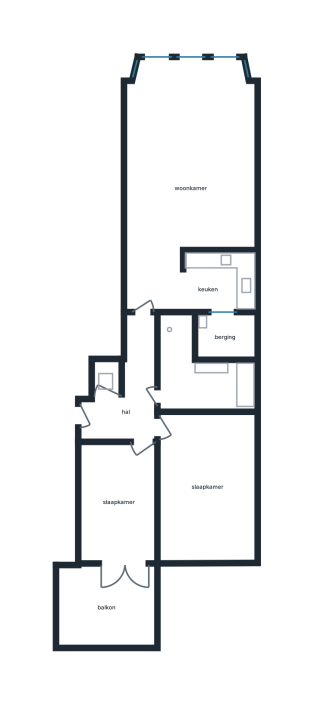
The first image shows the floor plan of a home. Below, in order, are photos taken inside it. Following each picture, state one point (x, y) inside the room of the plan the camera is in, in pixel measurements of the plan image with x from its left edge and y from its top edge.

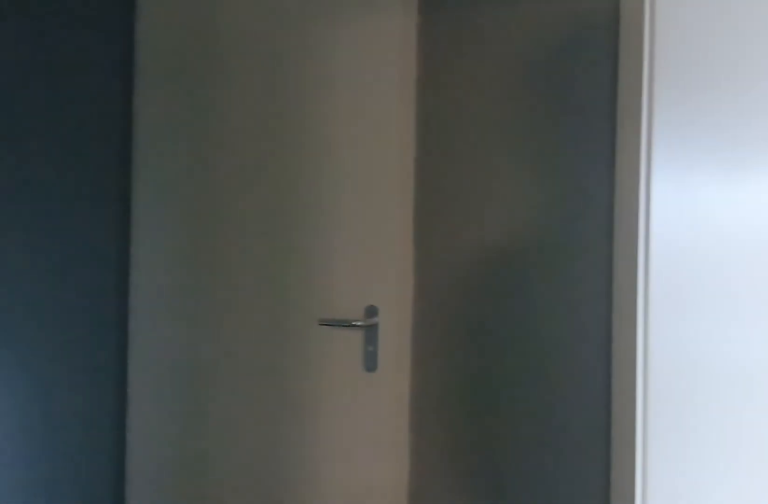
(130, 391)
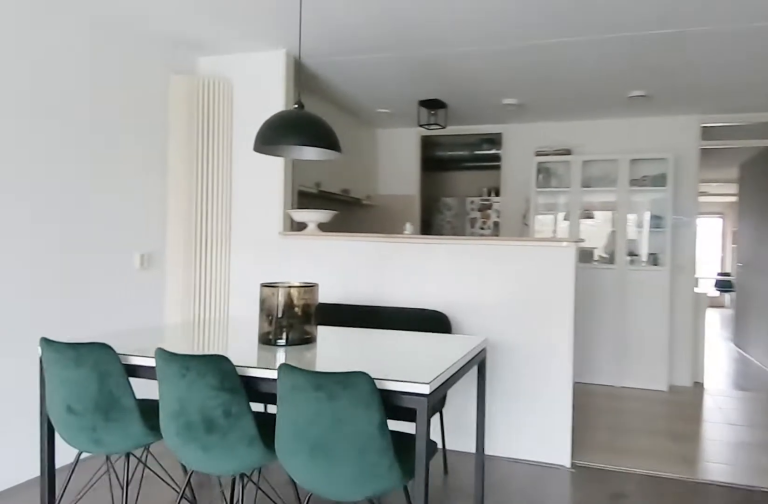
(184, 172)
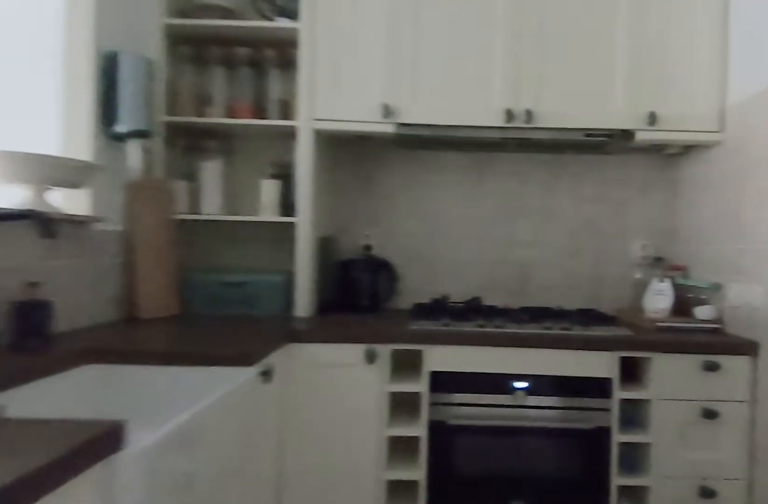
(216, 282)
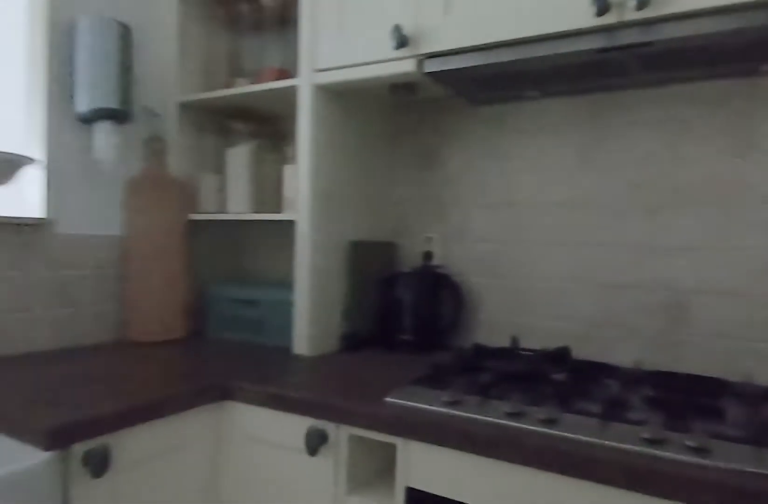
(216, 282)
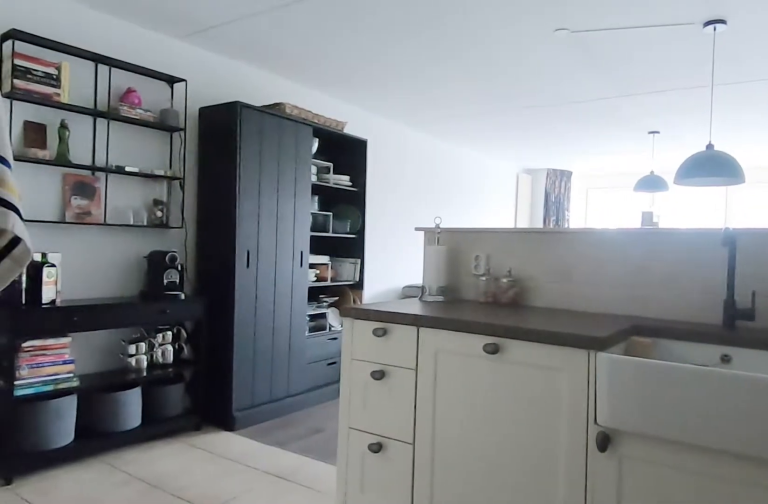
(216, 282)
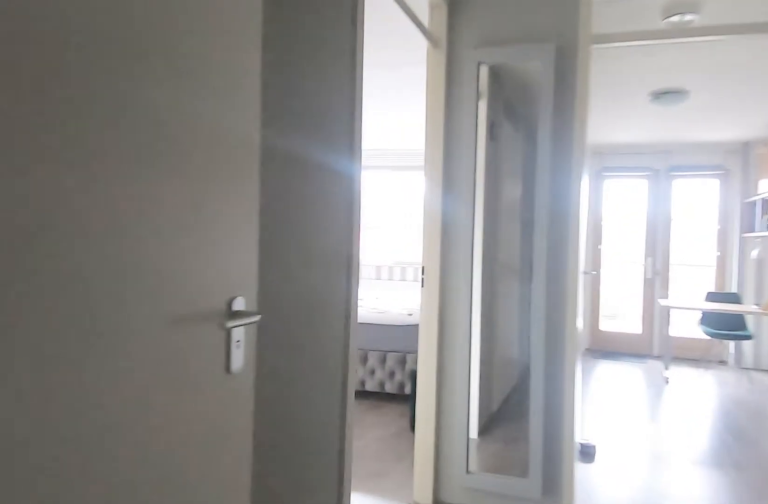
(130, 390)
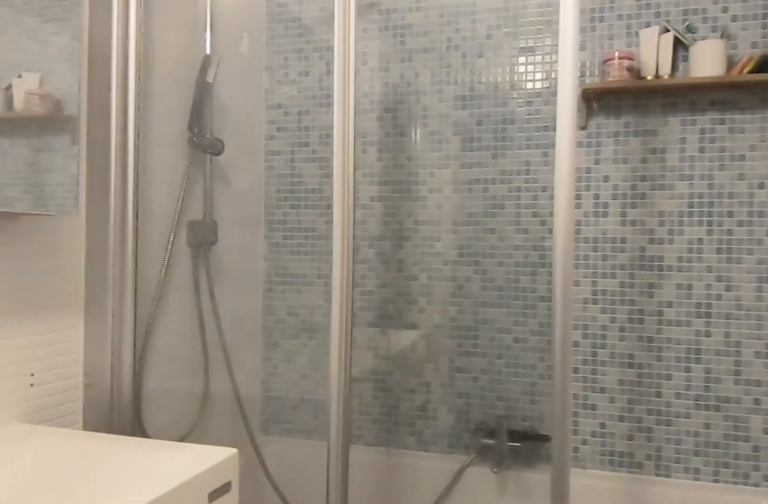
(198, 373)
